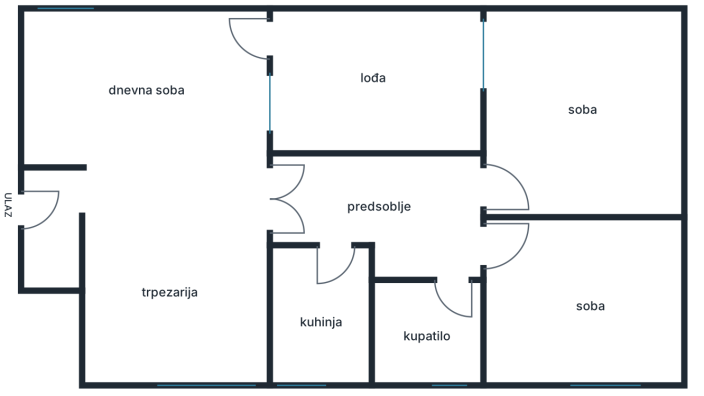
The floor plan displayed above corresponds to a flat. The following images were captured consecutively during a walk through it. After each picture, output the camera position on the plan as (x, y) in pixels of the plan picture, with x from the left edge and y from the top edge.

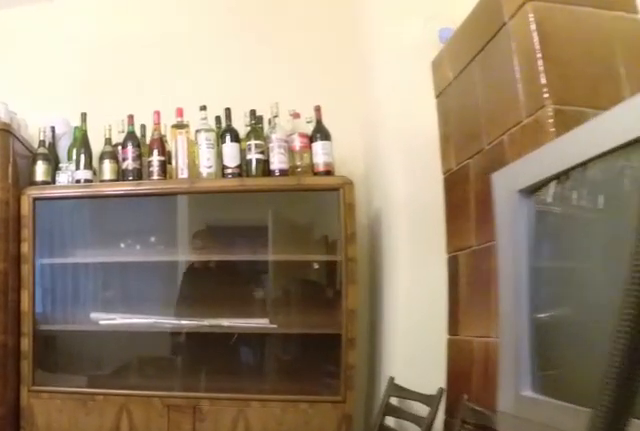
(578, 185)
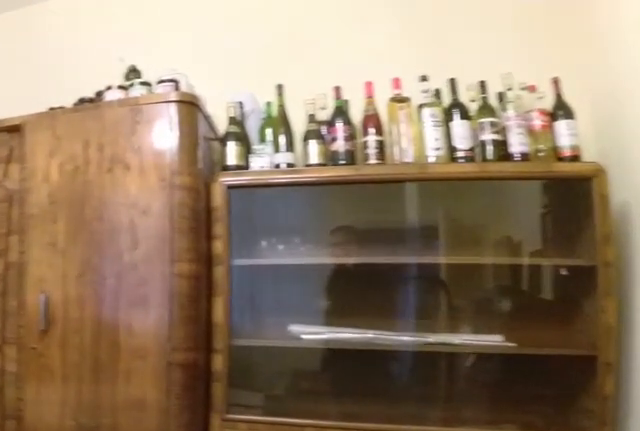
(587, 188)
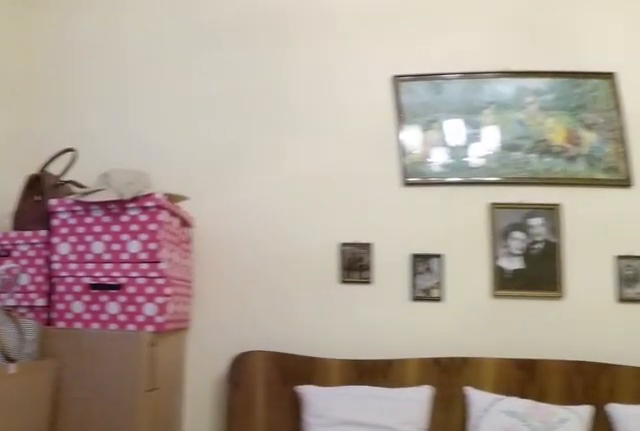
(608, 197)
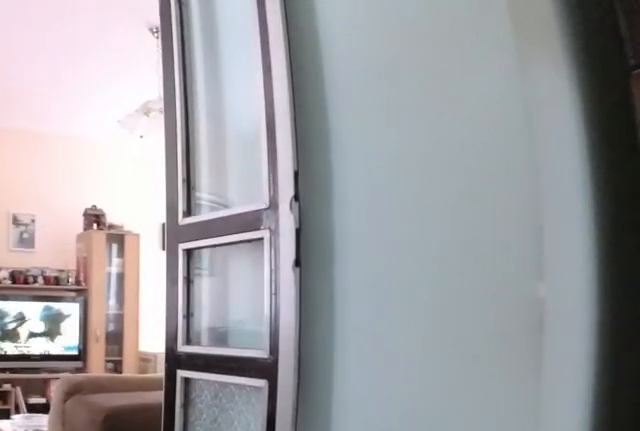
(305, 194)
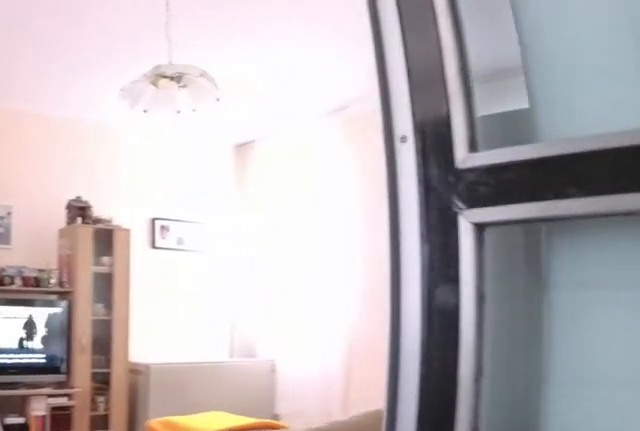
(280, 196)
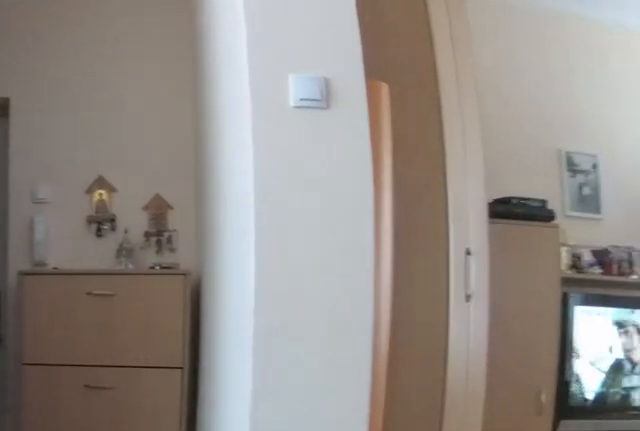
(186, 194)
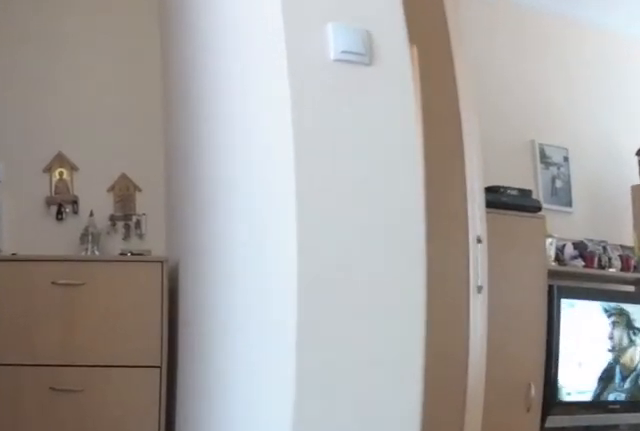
(168, 194)
